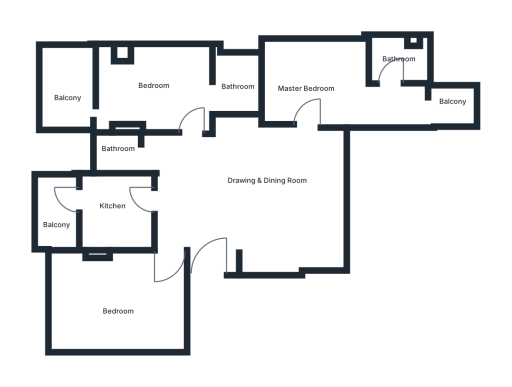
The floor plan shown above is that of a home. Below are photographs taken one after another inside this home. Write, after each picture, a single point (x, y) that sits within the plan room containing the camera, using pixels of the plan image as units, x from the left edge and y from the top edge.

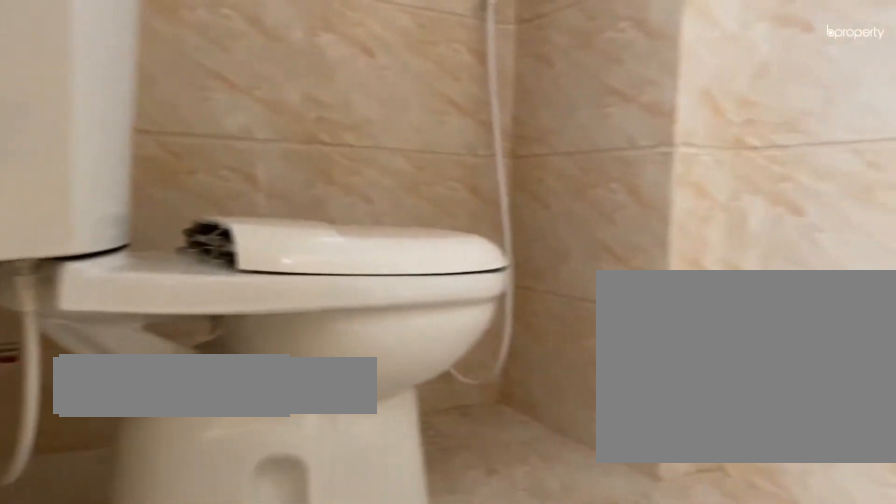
(231, 85)
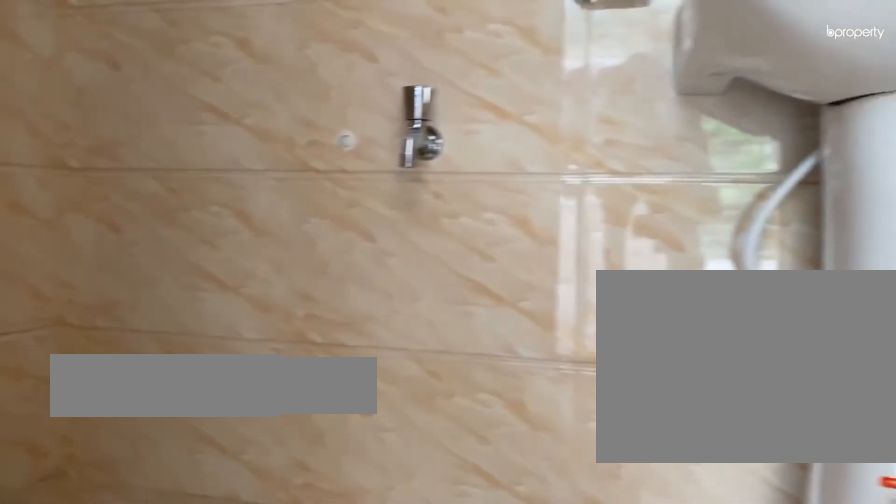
(231, 85)
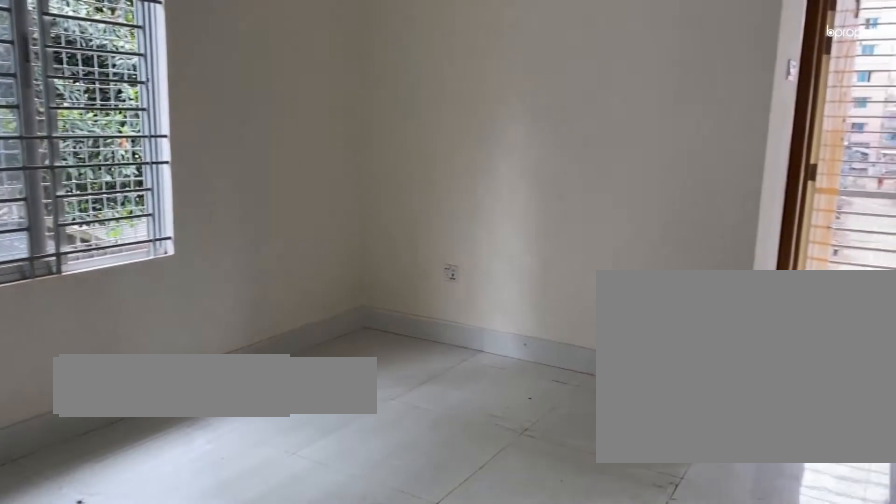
(312, 90)
